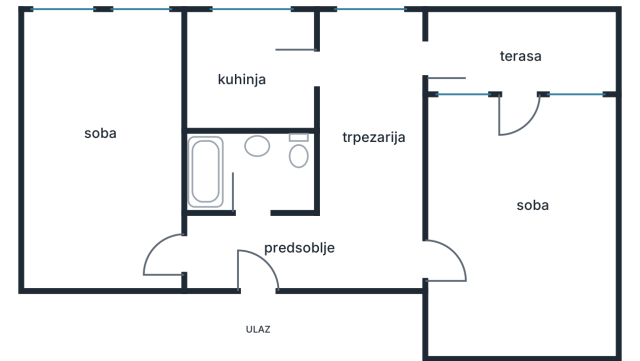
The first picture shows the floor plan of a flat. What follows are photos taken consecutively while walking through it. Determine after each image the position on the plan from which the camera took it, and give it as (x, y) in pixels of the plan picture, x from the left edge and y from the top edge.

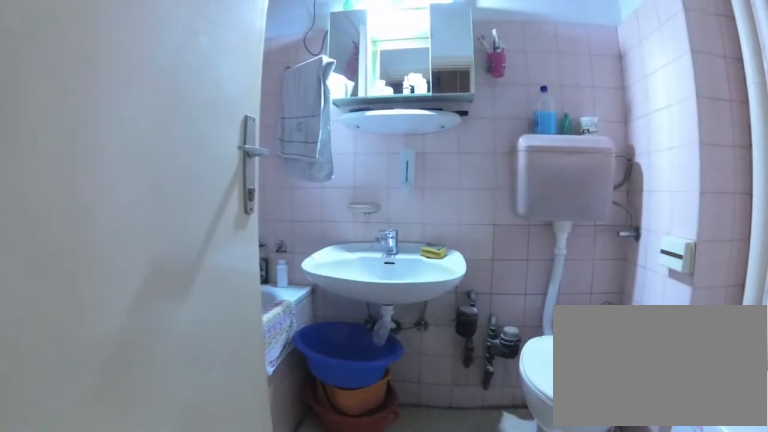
(247, 226)
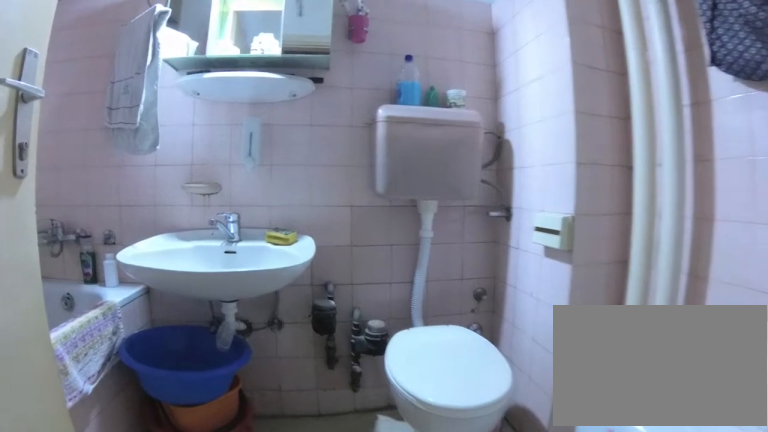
(248, 210)
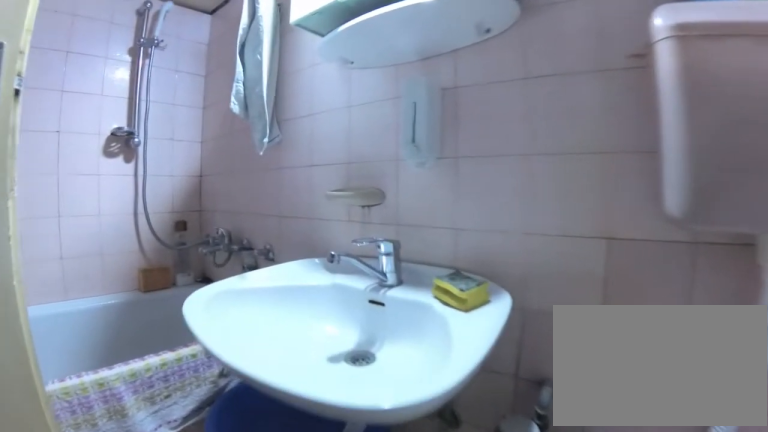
(259, 183)
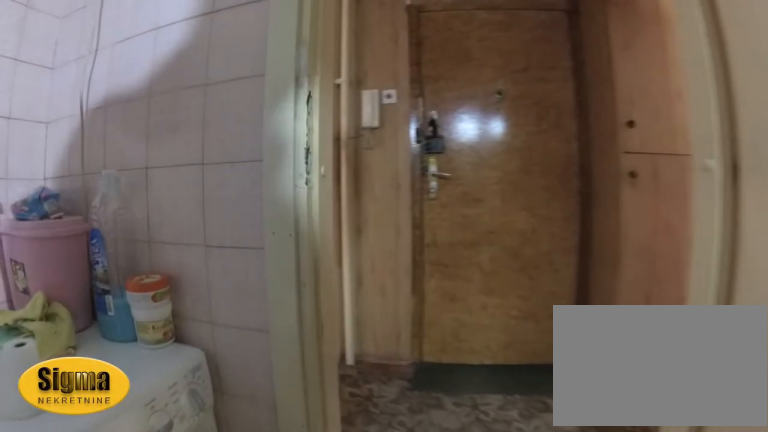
(248, 164)
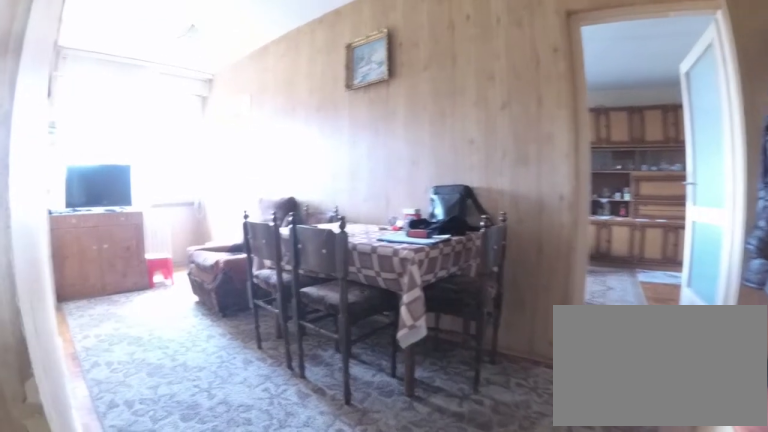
(308, 251)
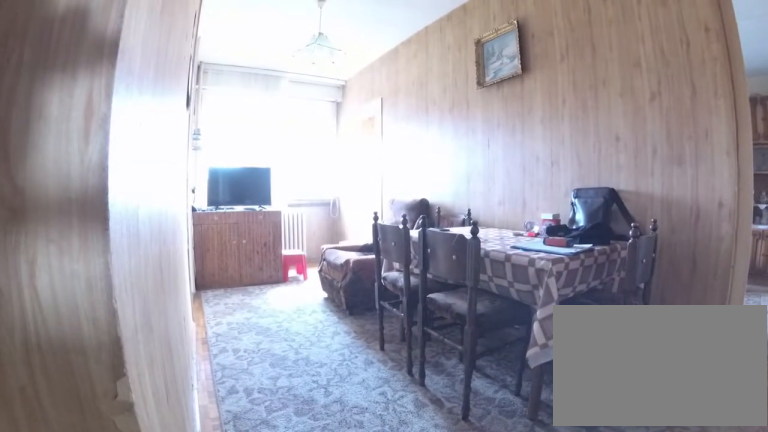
(329, 246)
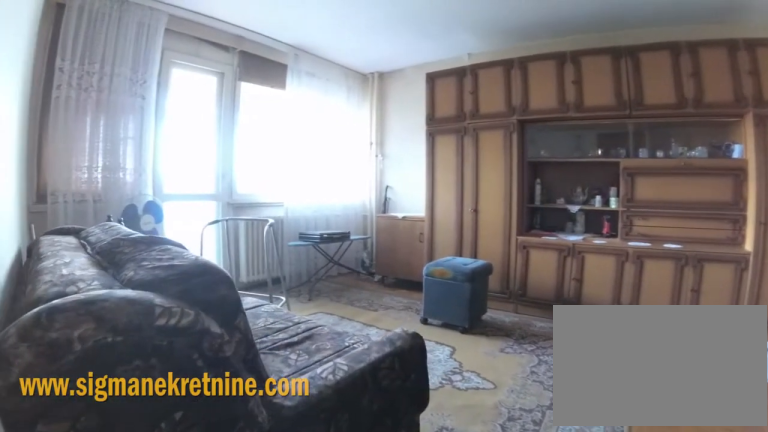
(412, 258)
